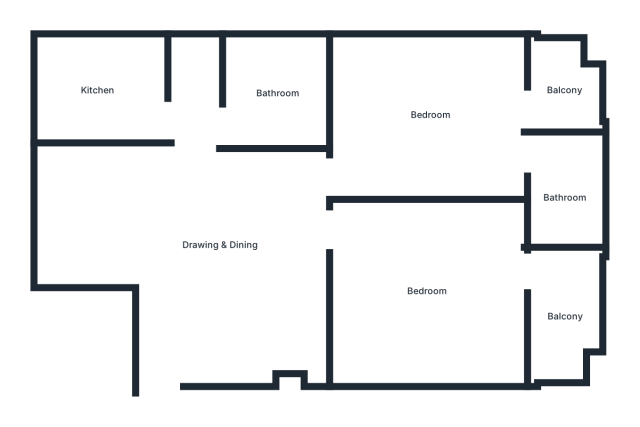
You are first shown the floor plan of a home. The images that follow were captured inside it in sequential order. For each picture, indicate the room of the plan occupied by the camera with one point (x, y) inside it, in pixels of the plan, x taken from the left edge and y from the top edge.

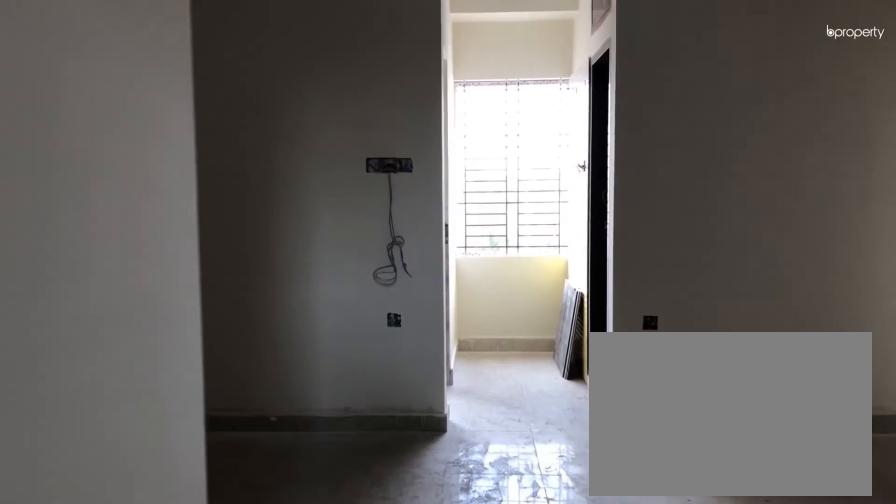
(171, 364)
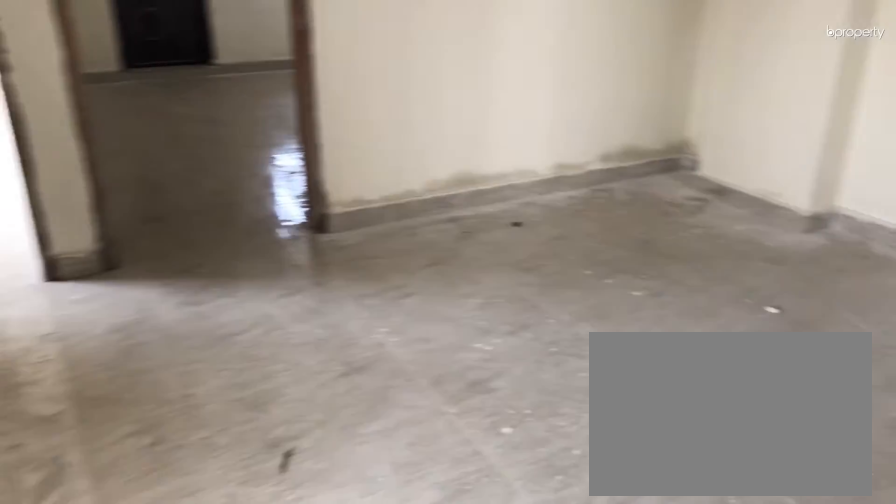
(221, 244)
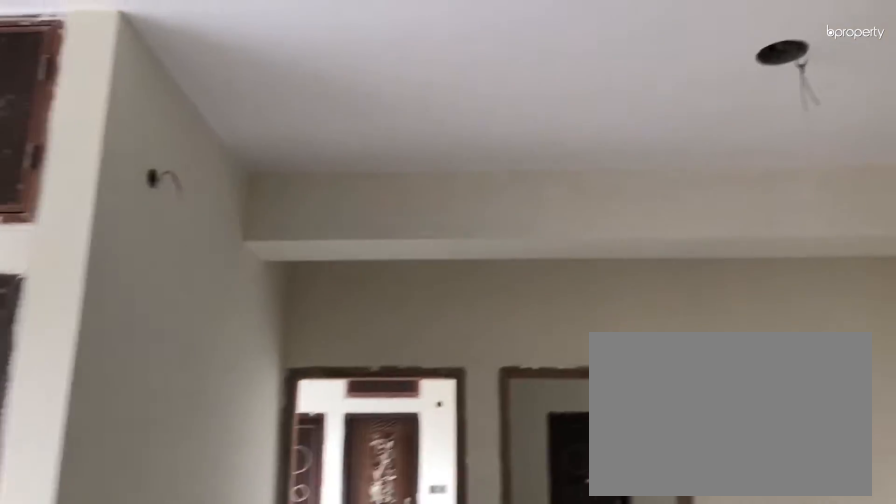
(221, 244)
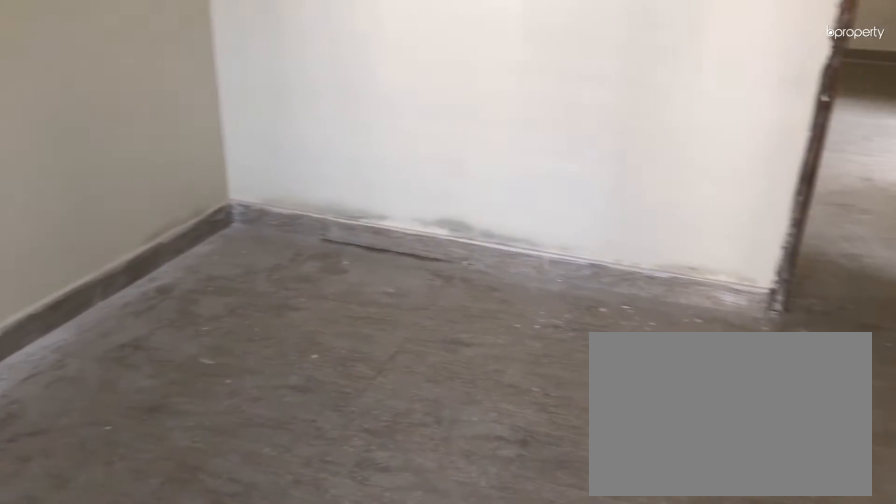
(427, 292)
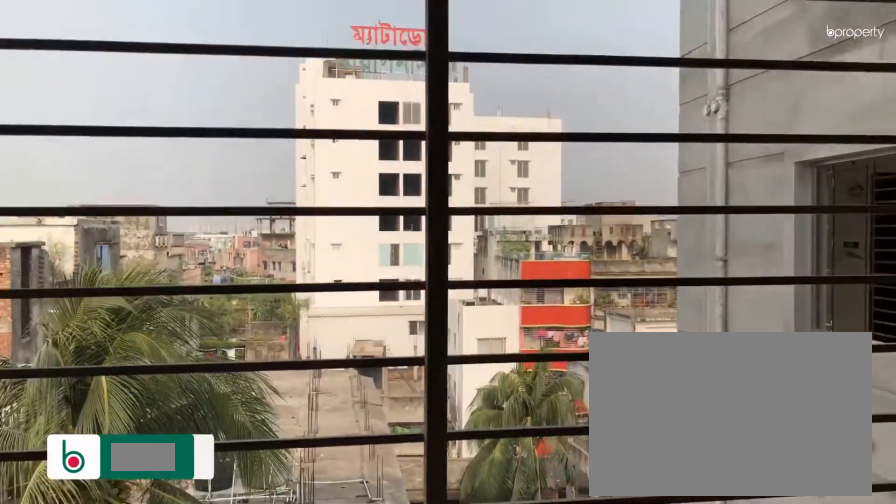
(564, 317)
